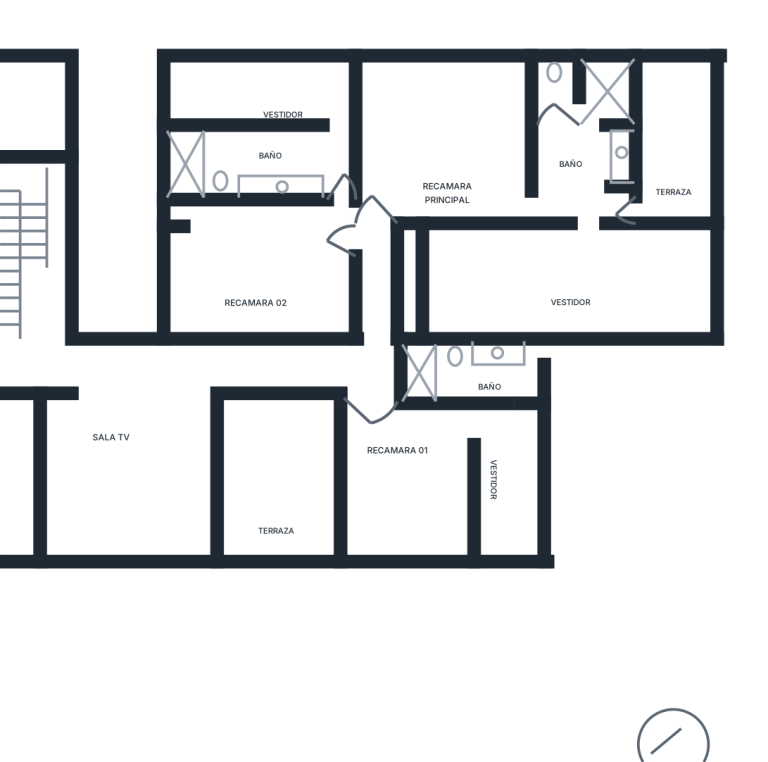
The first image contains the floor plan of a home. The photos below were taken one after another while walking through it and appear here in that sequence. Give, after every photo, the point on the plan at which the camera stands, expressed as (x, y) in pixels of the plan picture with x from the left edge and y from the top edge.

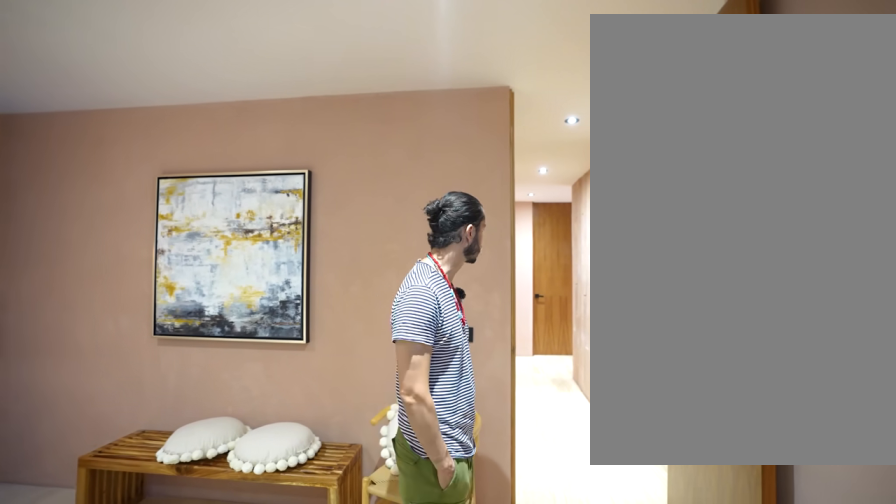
(400, 194)
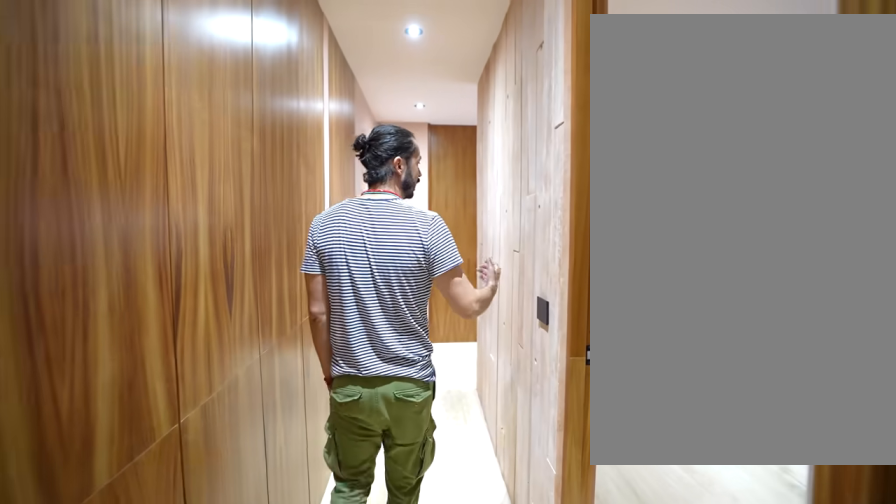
(387, 186)
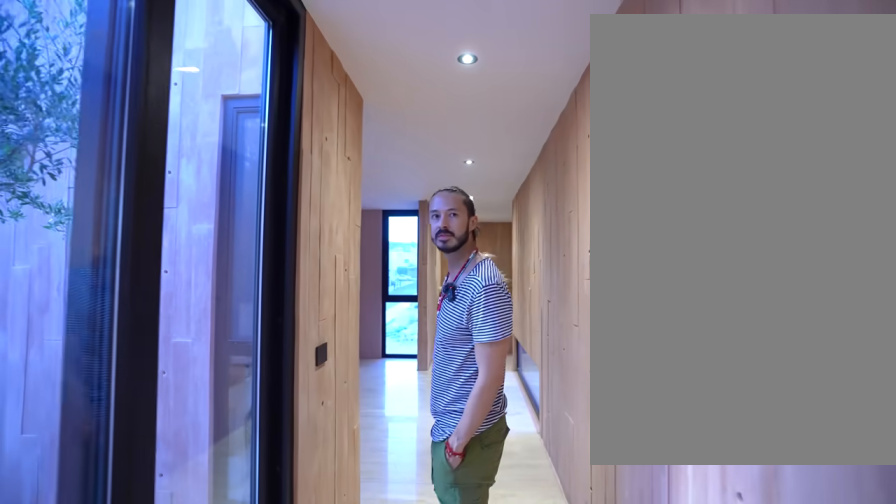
(364, 350)
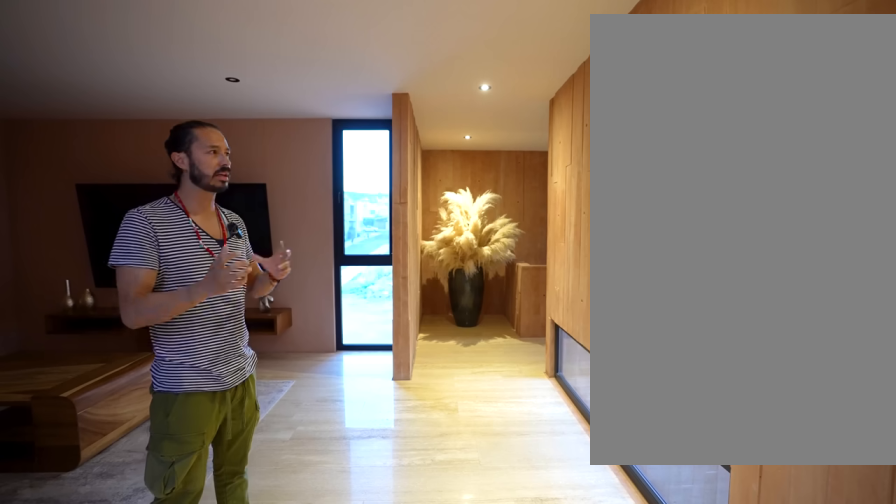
(212, 372)
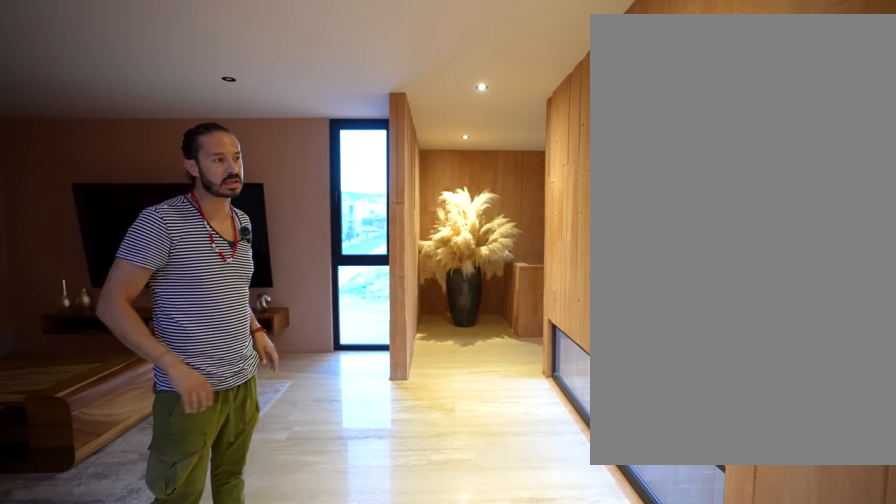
(208, 372)
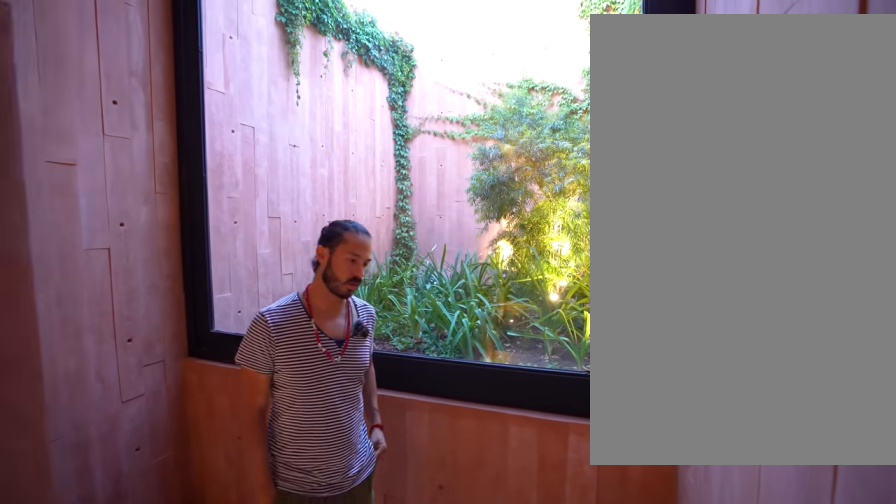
(50, 245)
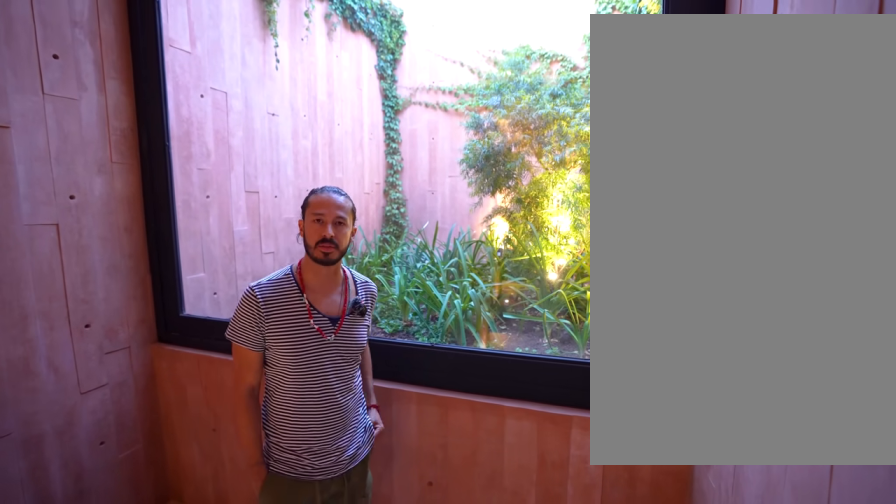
(44, 224)
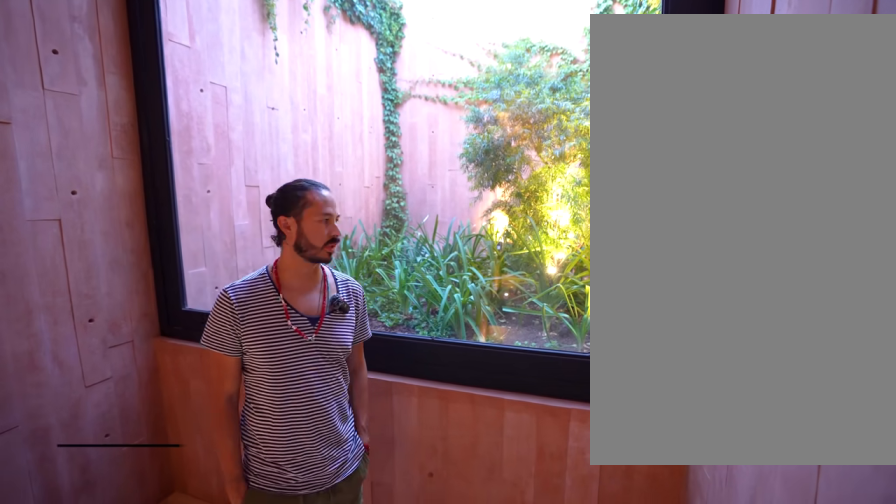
(44, 224)
